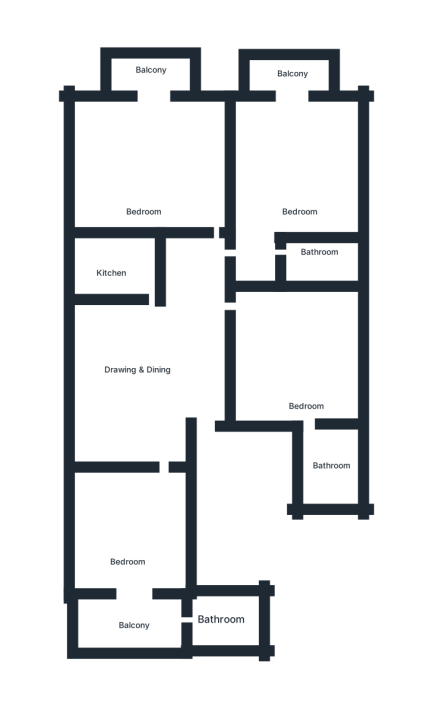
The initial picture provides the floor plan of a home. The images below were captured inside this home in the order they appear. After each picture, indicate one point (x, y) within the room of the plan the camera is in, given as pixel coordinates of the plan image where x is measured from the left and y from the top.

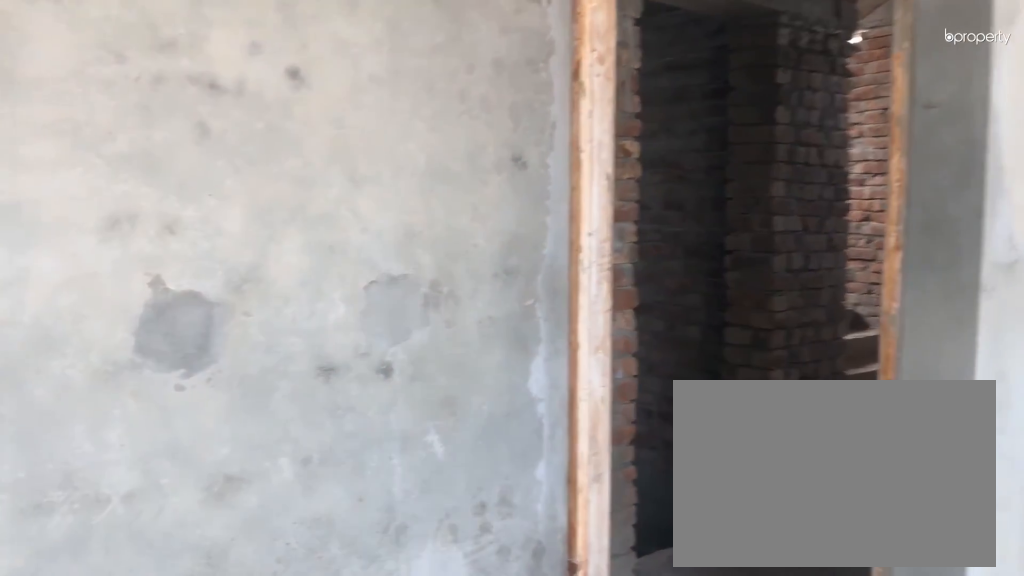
(138, 363)
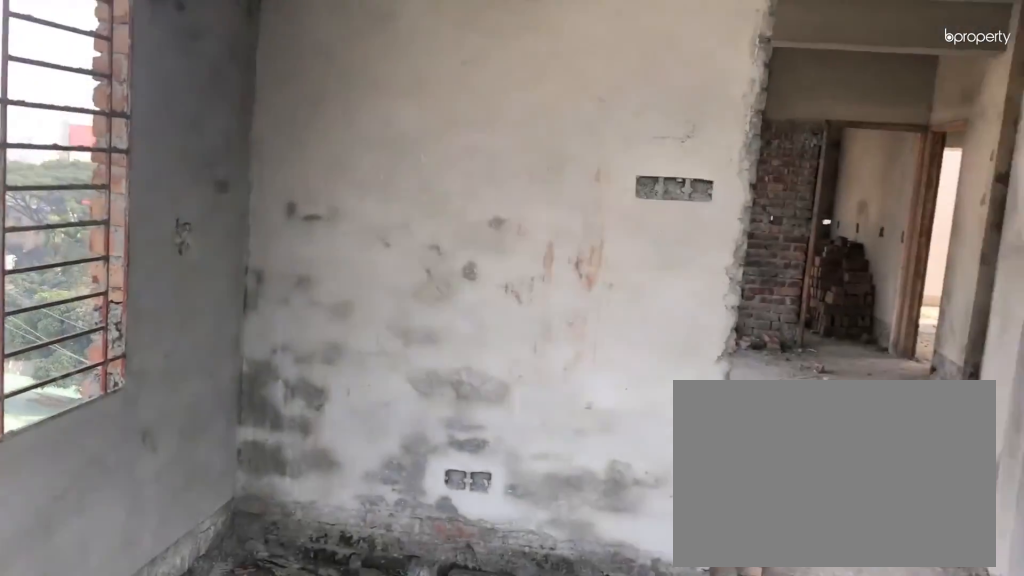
(134, 537)
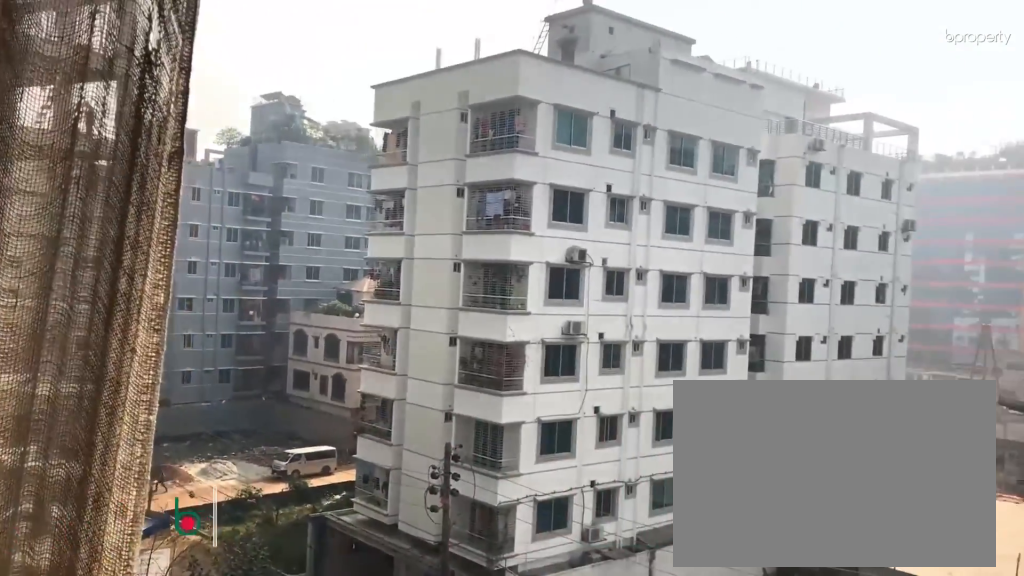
(290, 77)
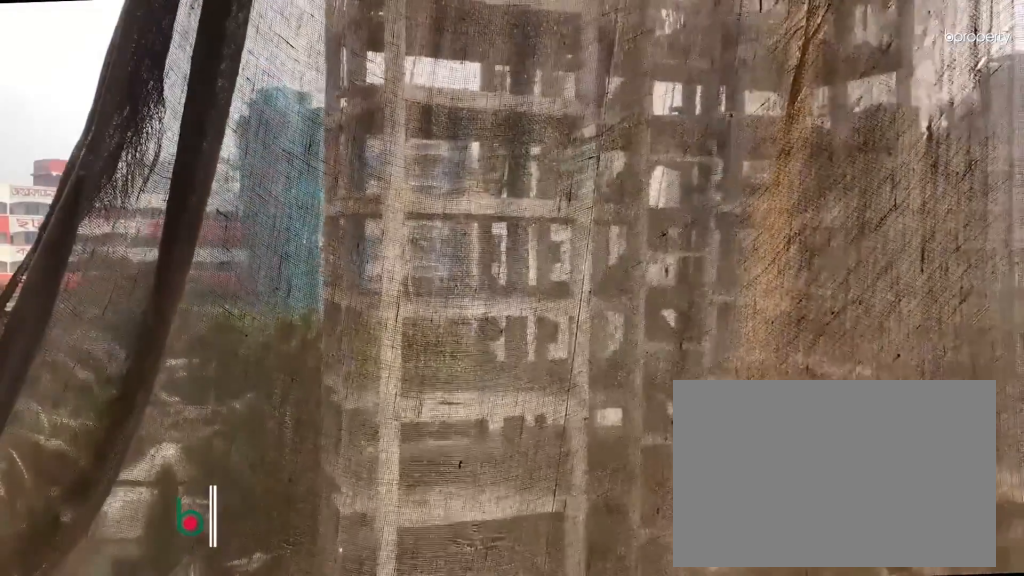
(157, 104)
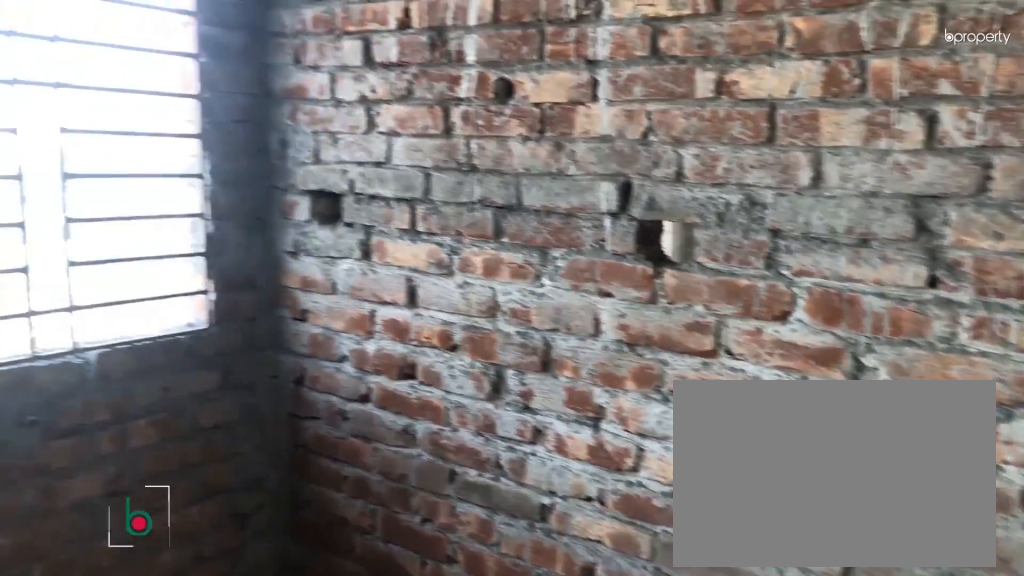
(111, 265)
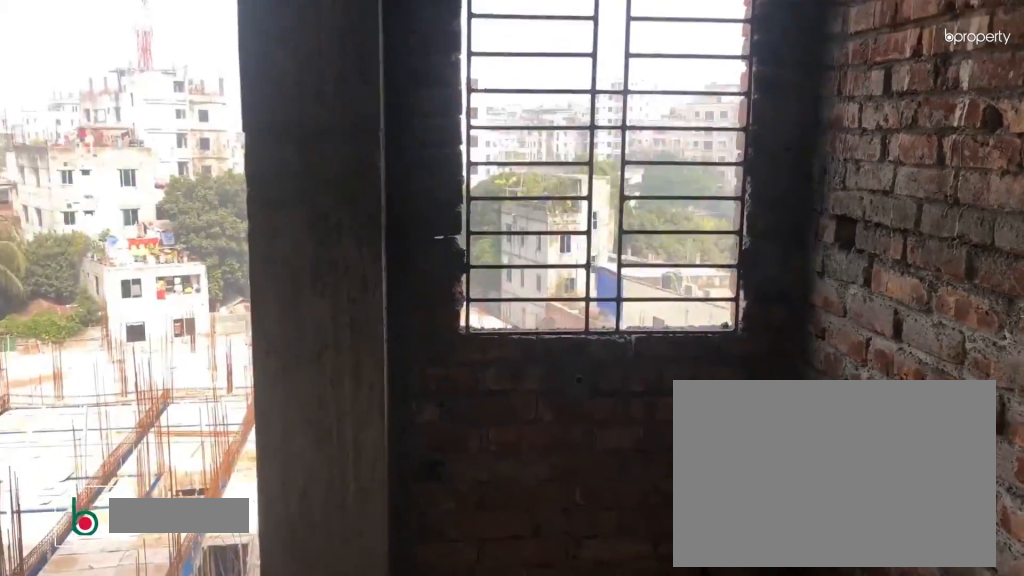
(111, 265)
